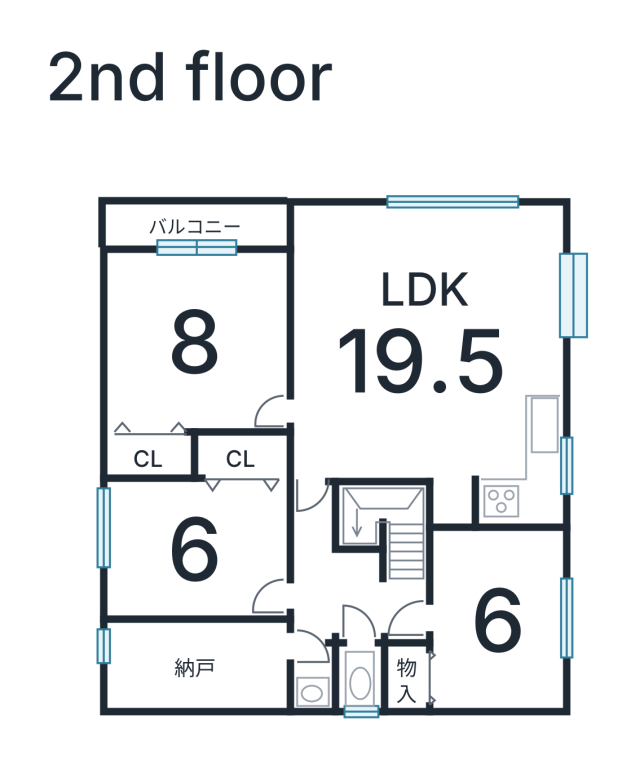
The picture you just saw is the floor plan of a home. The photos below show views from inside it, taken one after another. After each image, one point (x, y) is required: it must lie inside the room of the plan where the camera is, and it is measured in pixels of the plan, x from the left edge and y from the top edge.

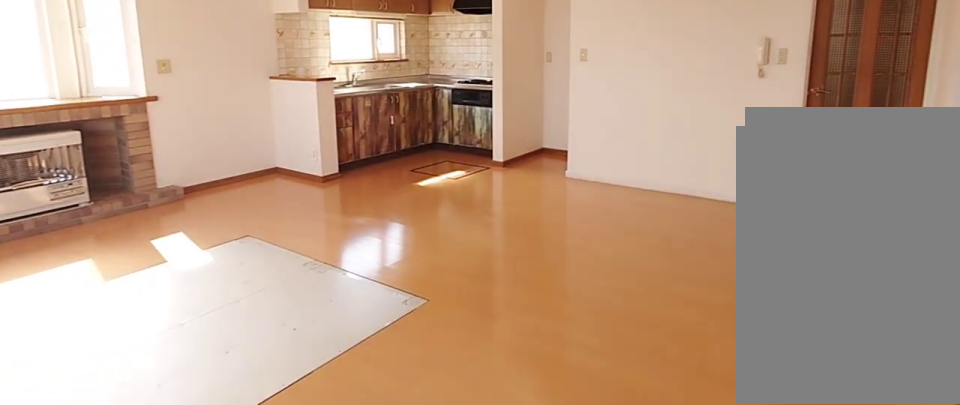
(416, 330)
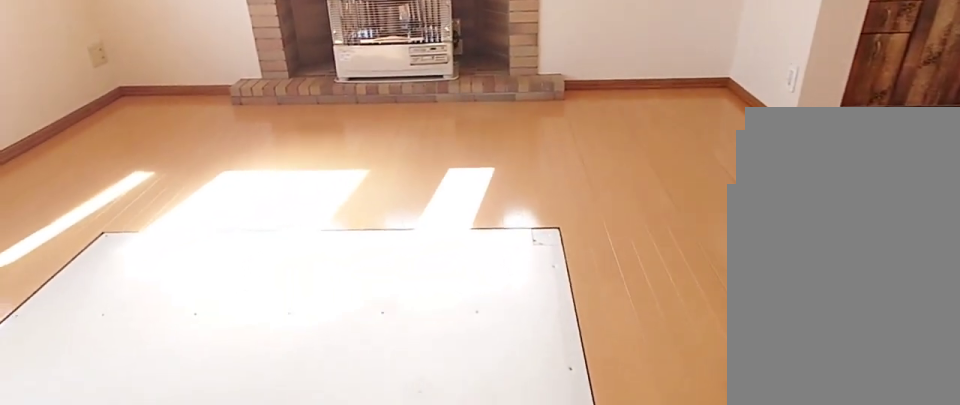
(416, 330)
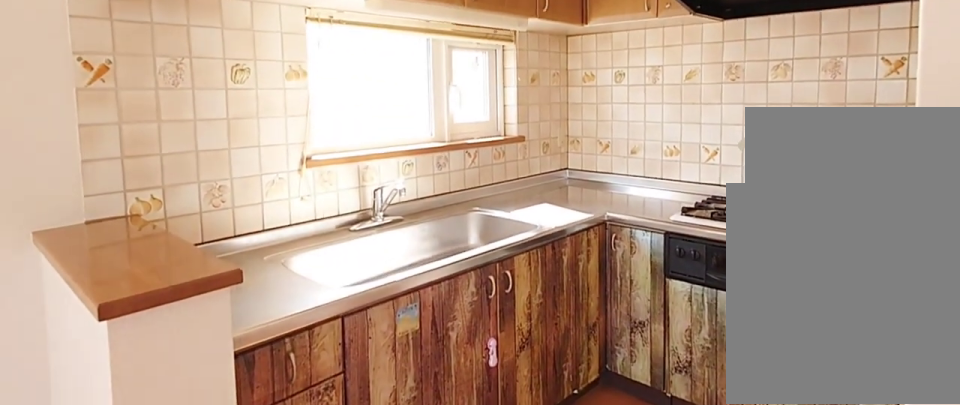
(482, 463)
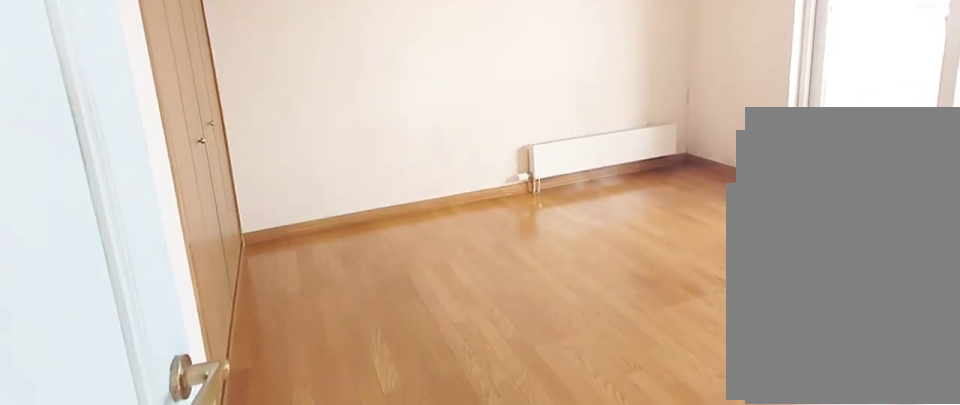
(187, 347)
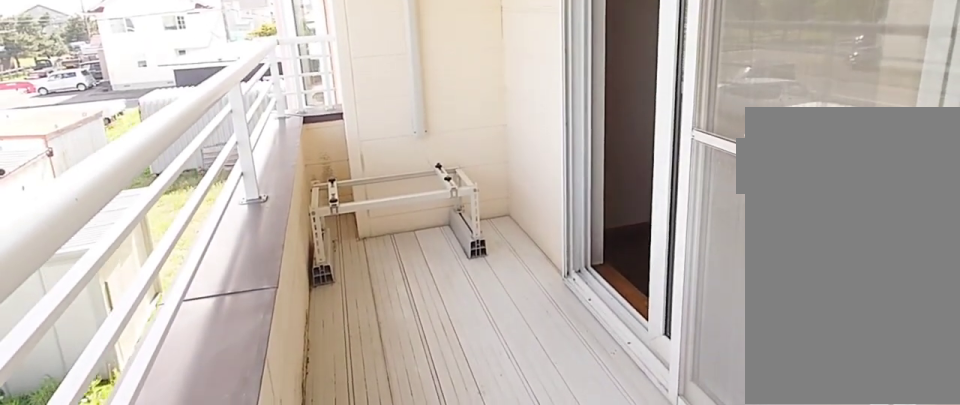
(184, 228)
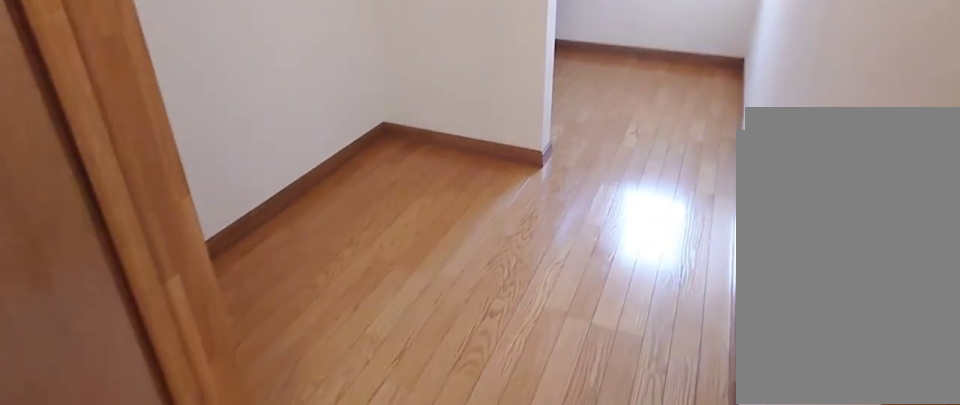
(189, 676)
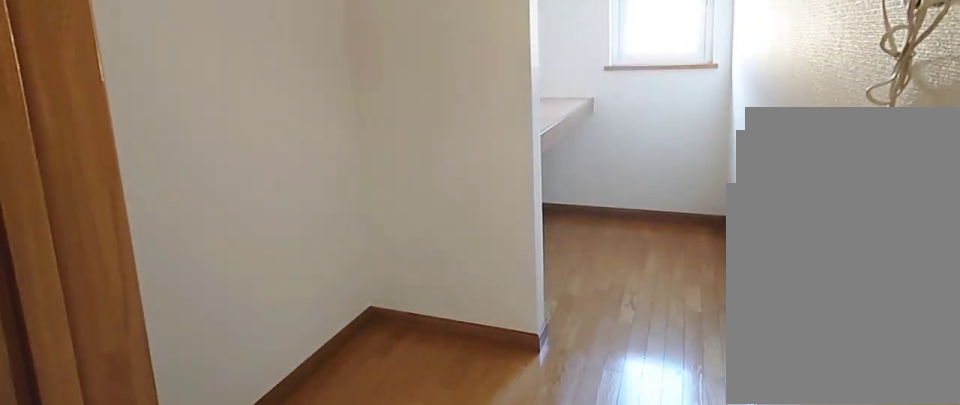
(189, 676)
